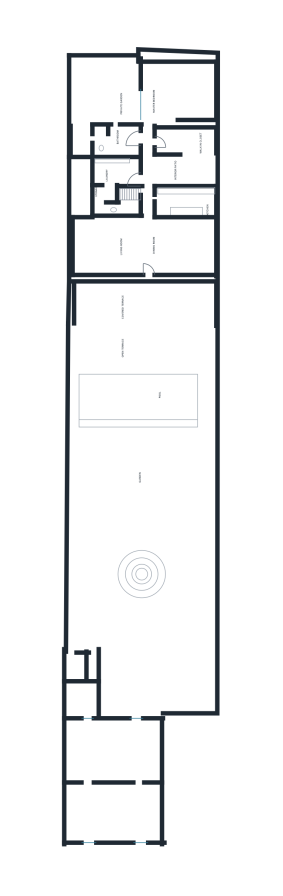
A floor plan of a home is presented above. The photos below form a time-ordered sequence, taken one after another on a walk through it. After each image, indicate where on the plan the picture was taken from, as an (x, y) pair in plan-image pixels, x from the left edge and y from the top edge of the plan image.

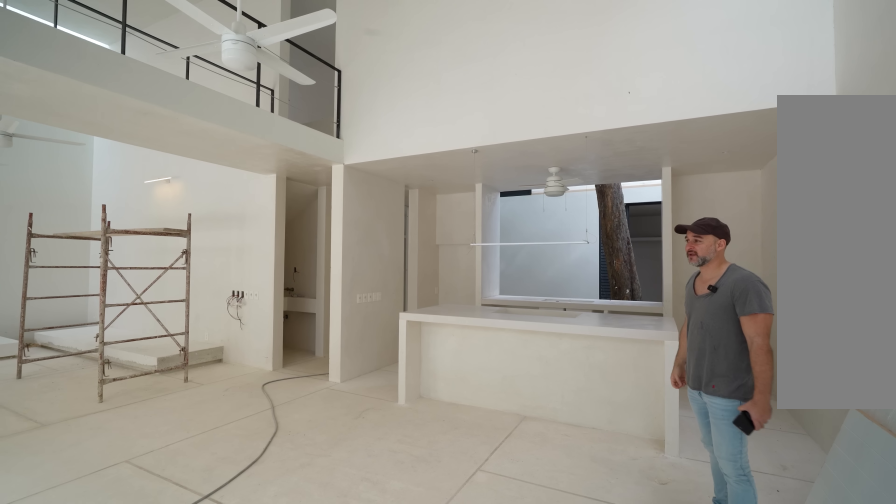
(197, 244)
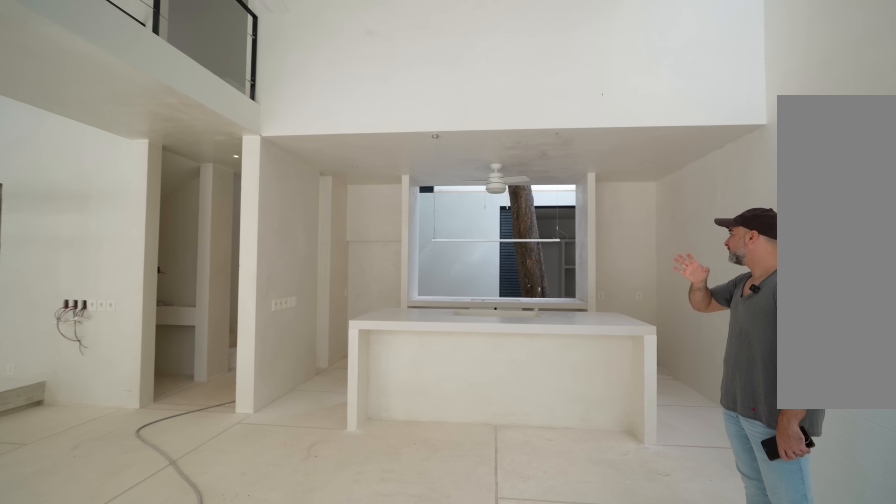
(197, 244)
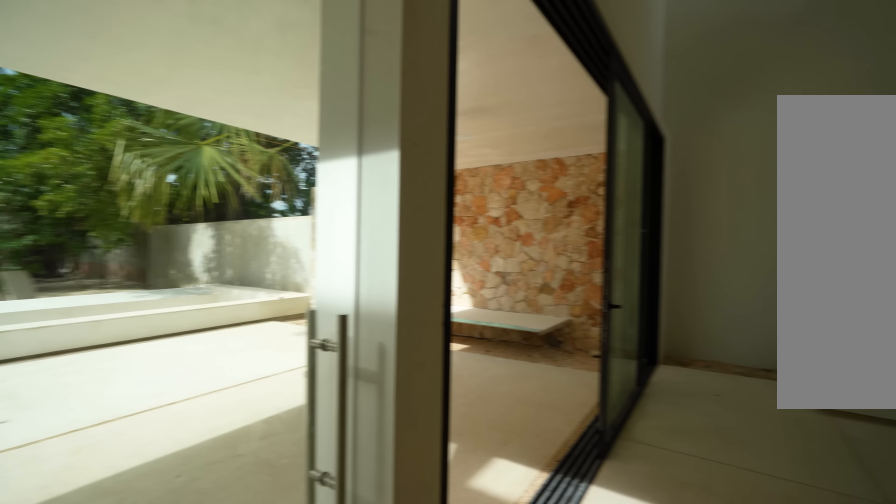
(143, 262)
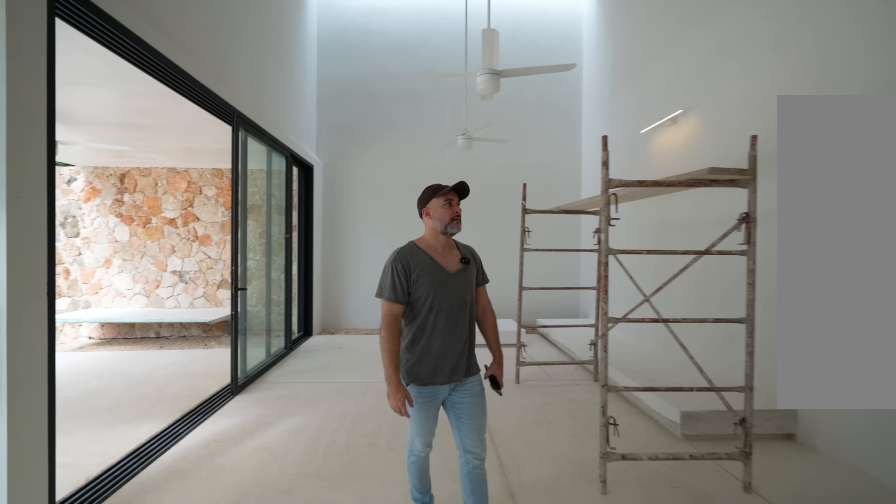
(117, 265)
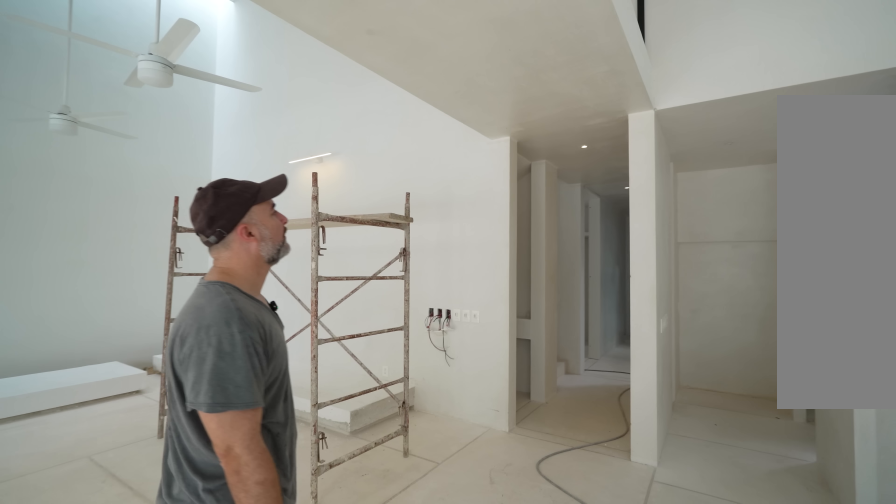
(117, 265)
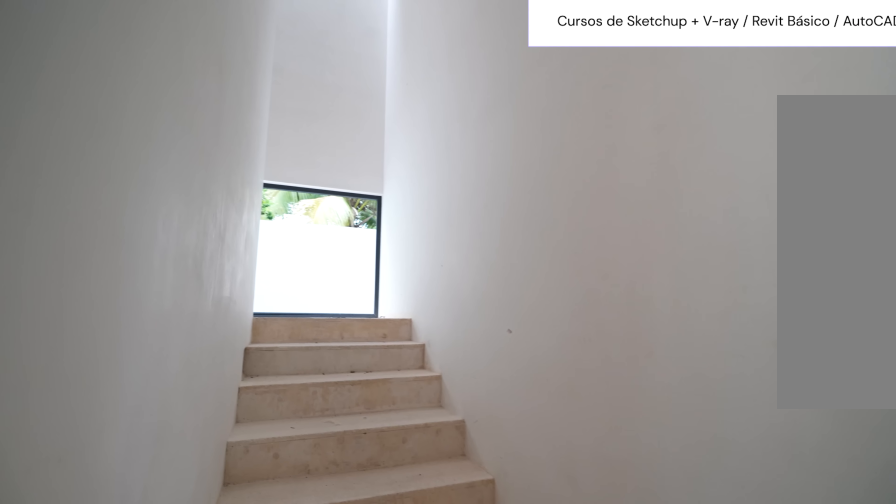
(143, 206)
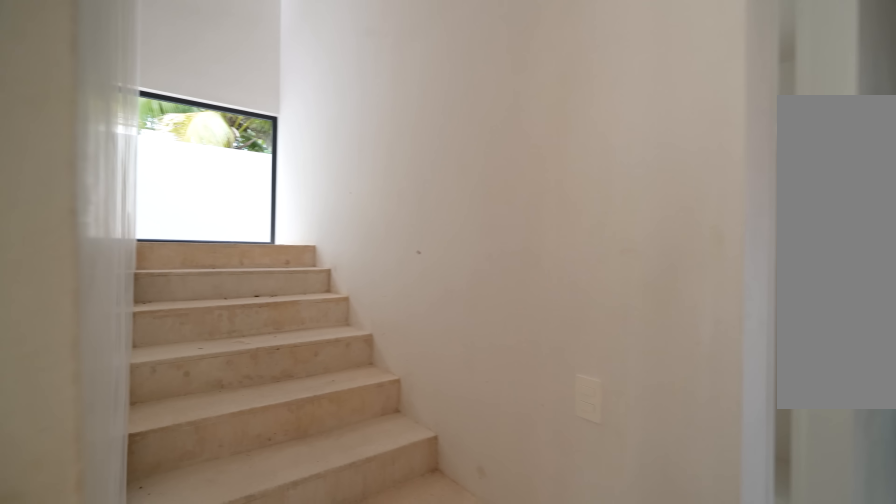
(143, 197)
